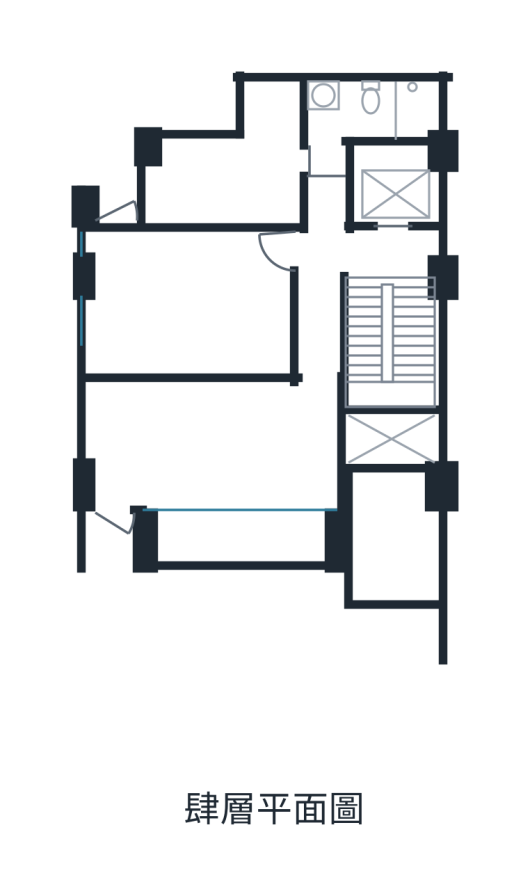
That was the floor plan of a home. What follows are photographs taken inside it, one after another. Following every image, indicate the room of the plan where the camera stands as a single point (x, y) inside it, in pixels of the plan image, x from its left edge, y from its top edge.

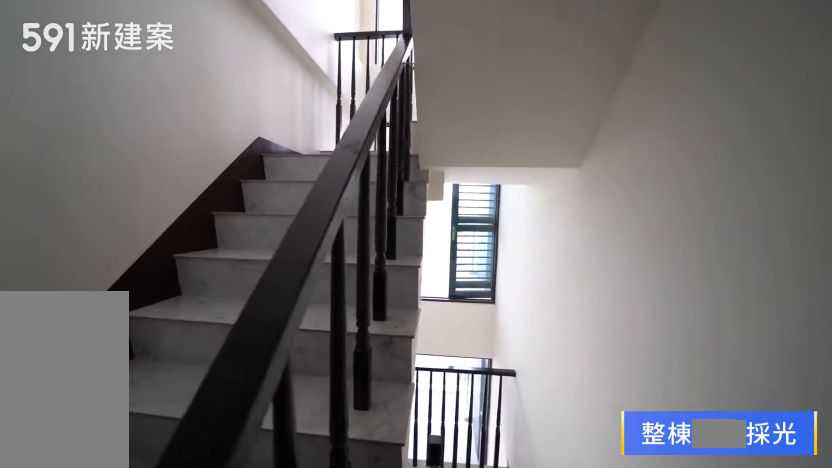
(390, 436)
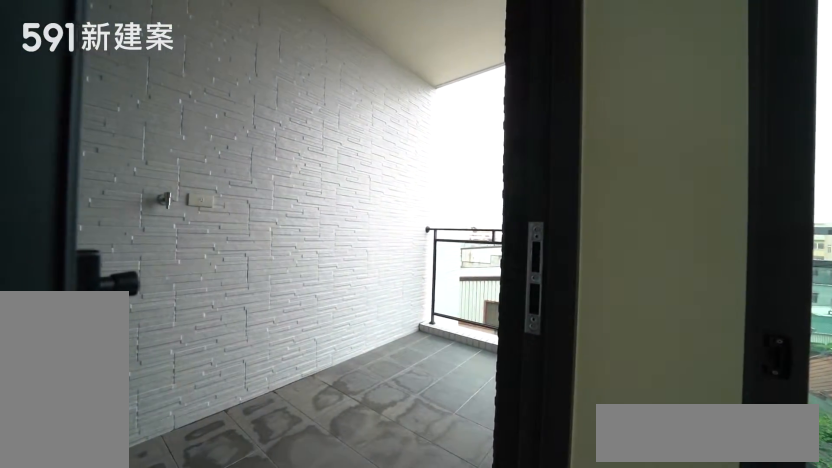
(393, 537)
